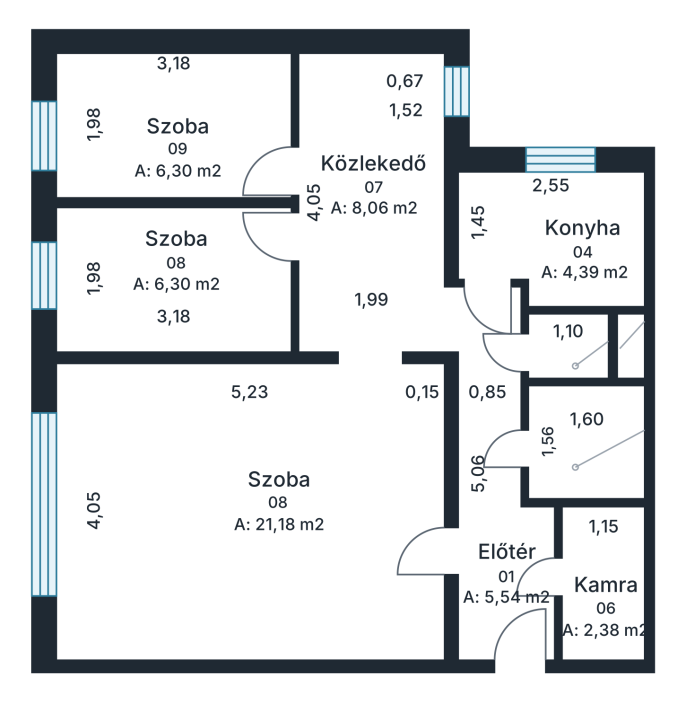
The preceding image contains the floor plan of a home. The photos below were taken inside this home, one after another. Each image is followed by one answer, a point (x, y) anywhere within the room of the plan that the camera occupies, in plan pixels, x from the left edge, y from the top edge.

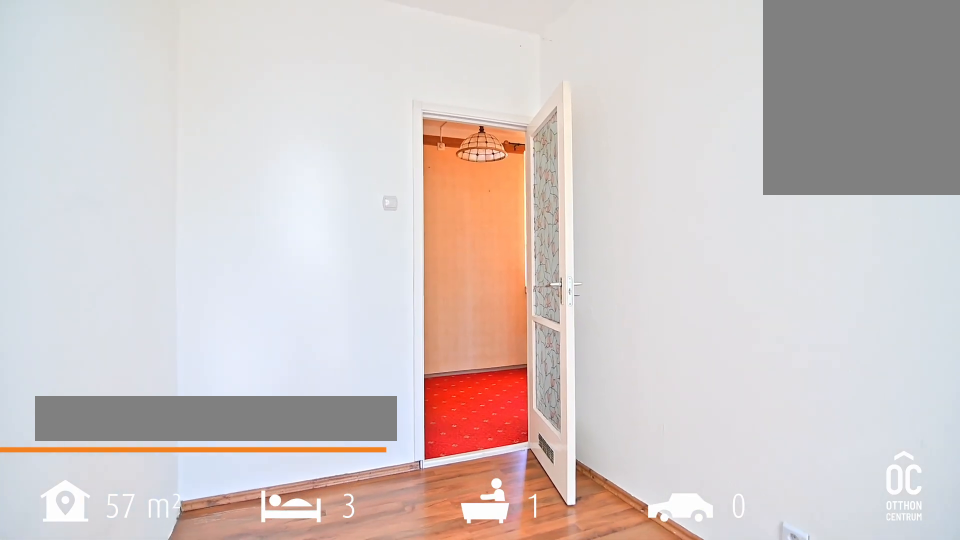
(179, 123)
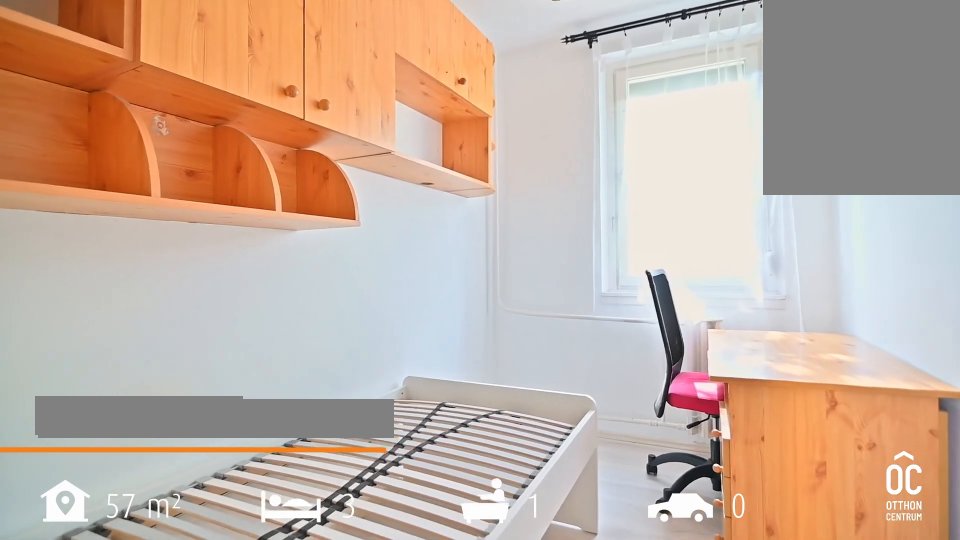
(179, 279)
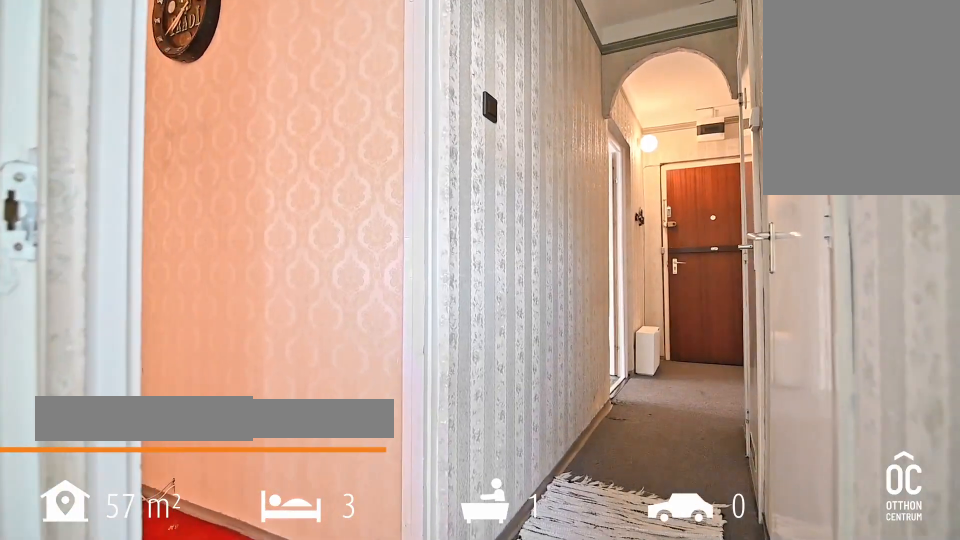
(492, 520)
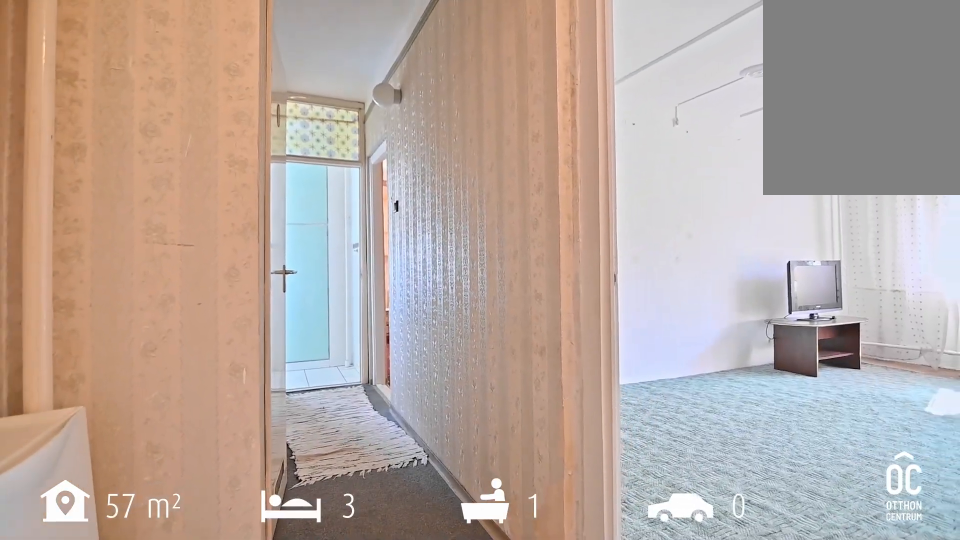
(492, 519)
